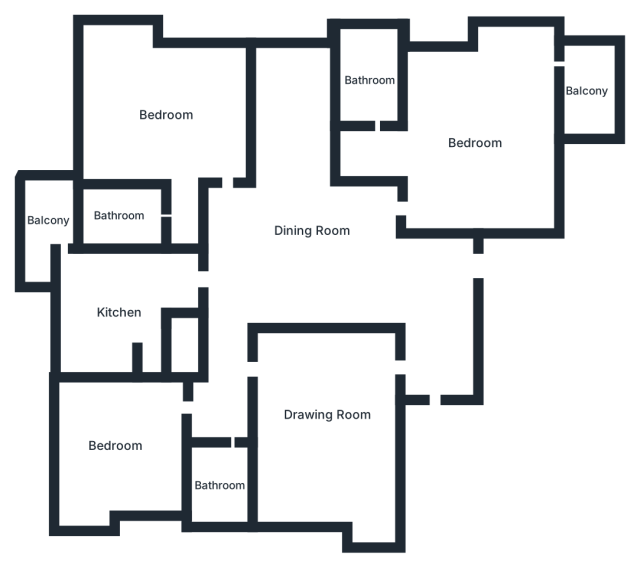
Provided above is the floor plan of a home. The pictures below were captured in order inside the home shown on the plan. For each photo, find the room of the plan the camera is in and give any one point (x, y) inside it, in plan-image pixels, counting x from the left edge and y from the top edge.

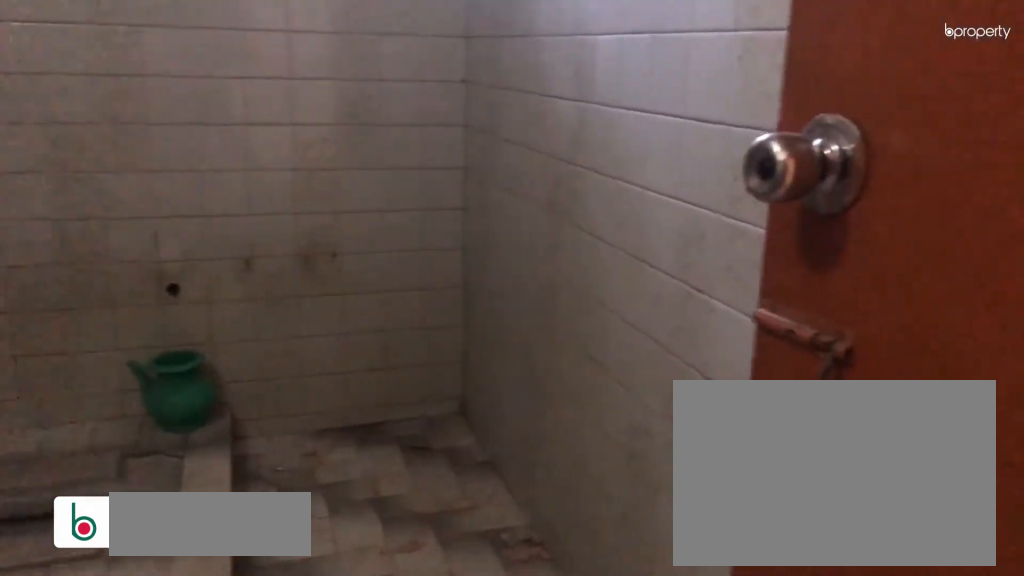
(369, 82)
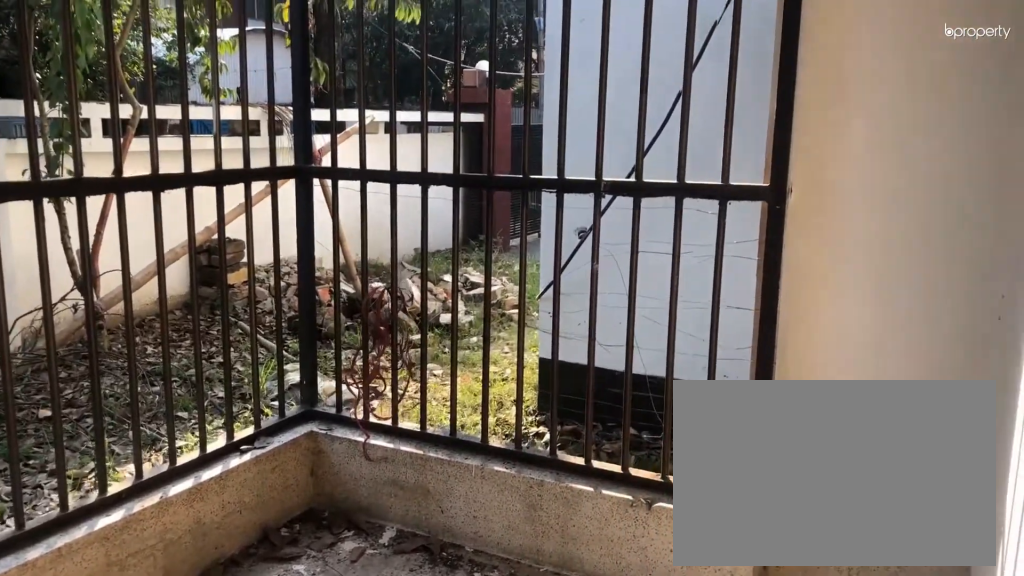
(590, 87)
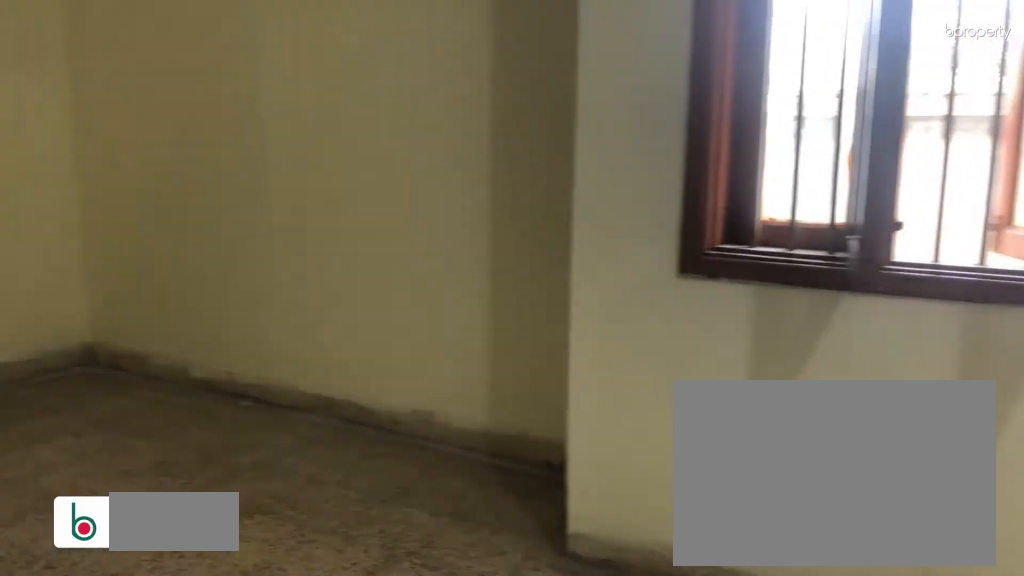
(165, 120)
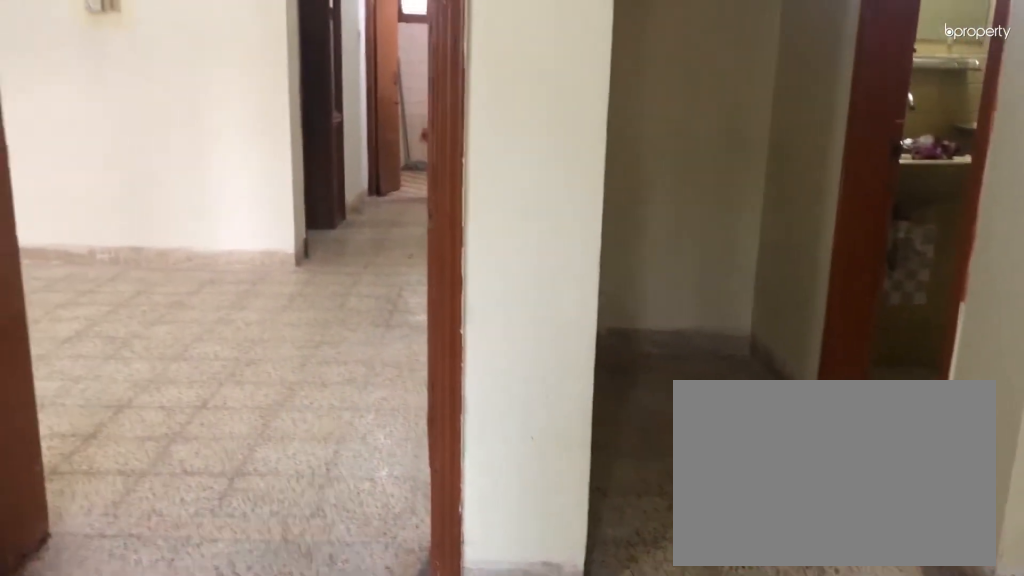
(165, 120)
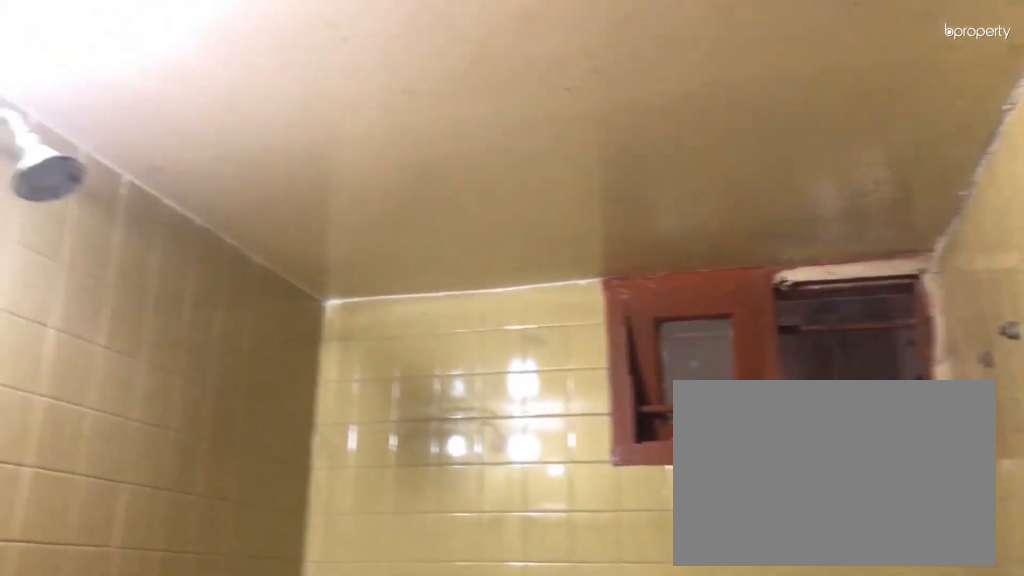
(119, 215)
